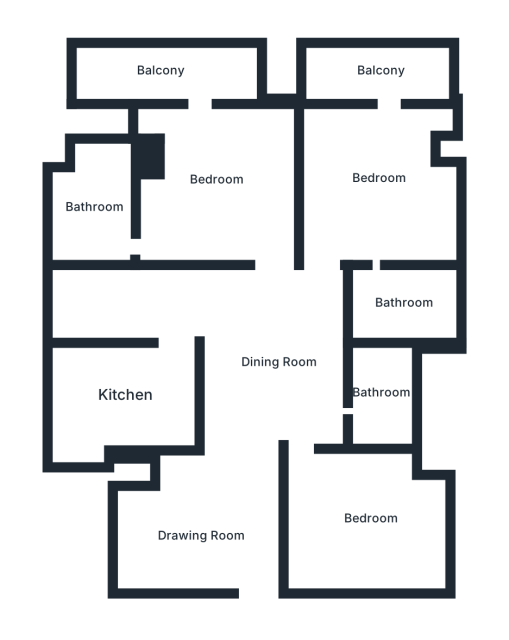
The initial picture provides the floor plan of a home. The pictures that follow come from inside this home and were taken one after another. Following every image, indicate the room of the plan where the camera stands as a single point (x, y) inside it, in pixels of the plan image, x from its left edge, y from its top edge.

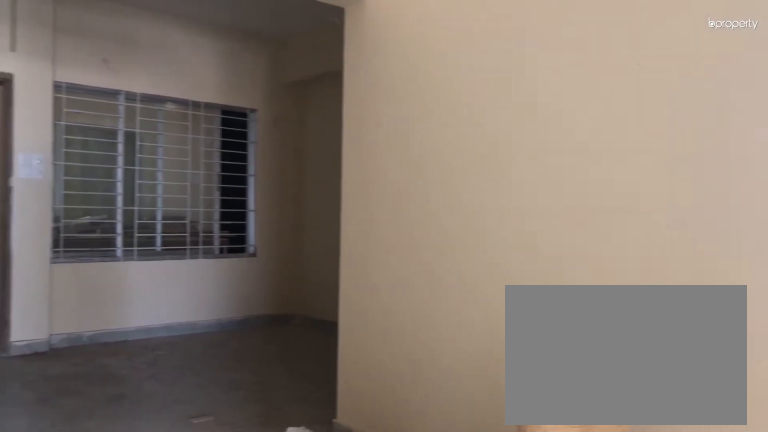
(277, 362)
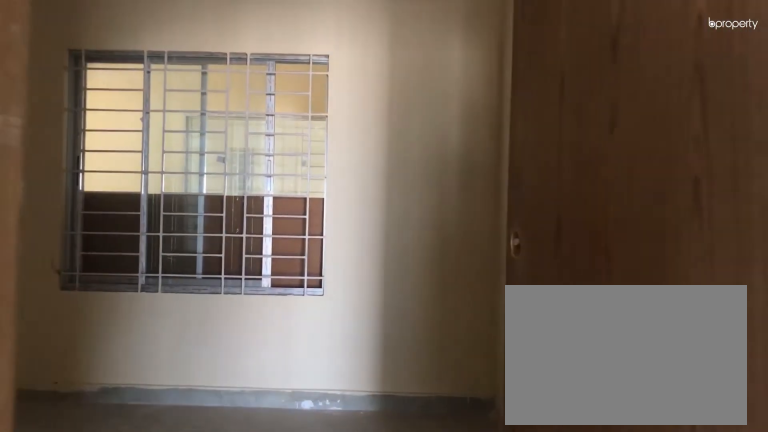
(371, 521)
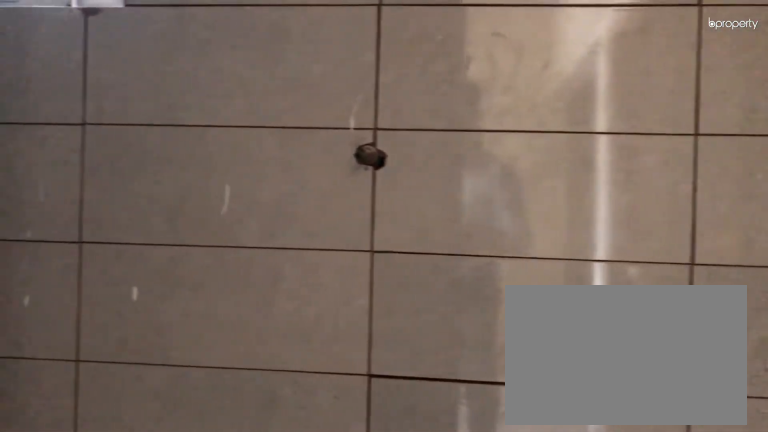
(379, 390)
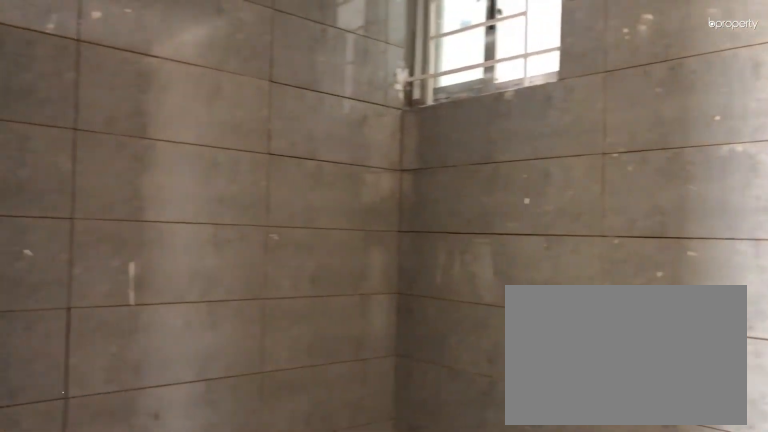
(402, 306)
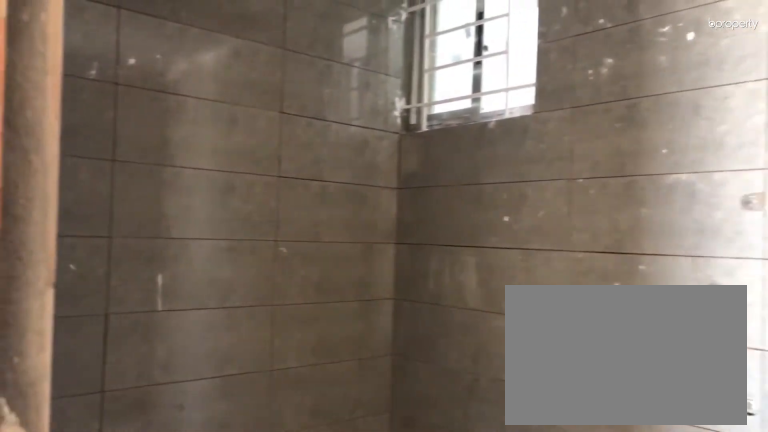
(402, 306)
